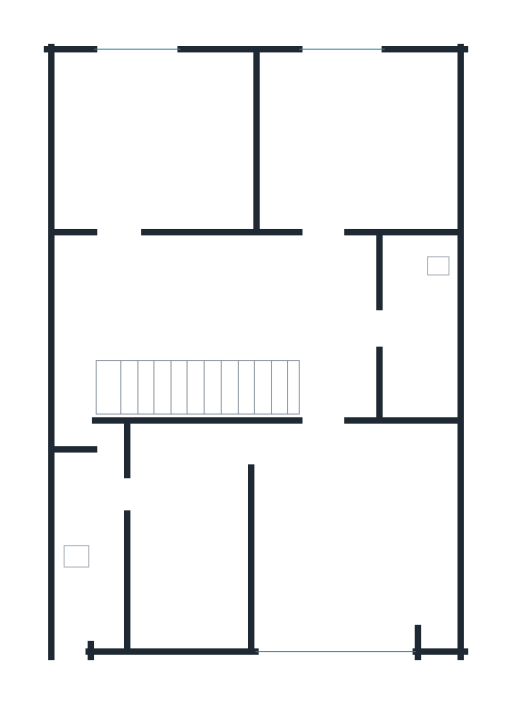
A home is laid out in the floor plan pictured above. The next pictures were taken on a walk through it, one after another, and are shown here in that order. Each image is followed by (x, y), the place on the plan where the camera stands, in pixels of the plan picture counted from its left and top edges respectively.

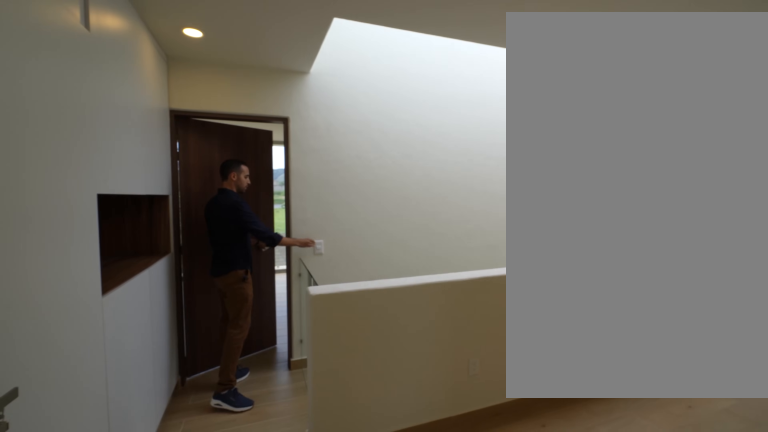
(320, 296)
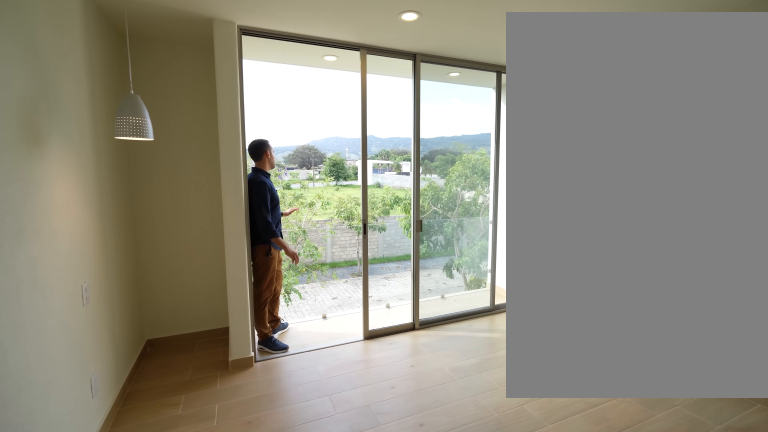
(420, 471)
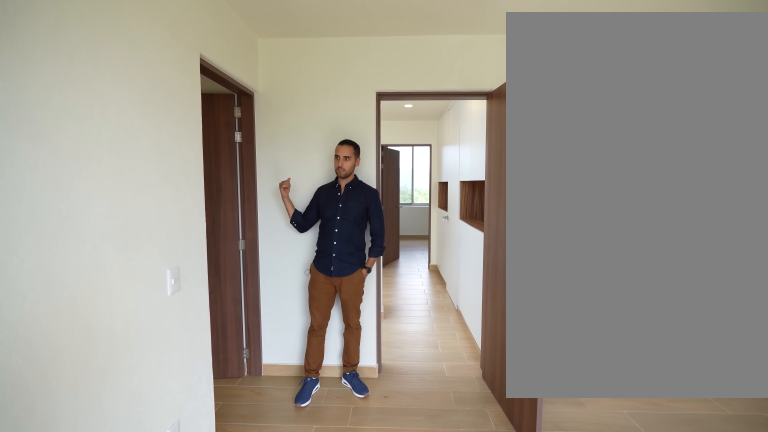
(312, 631)
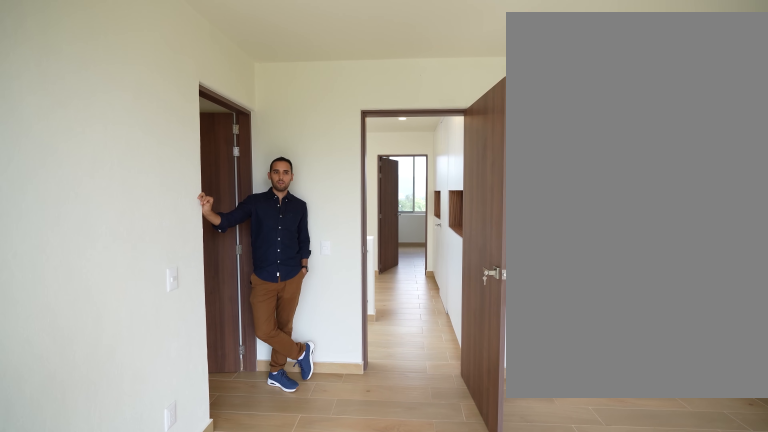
(316, 631)
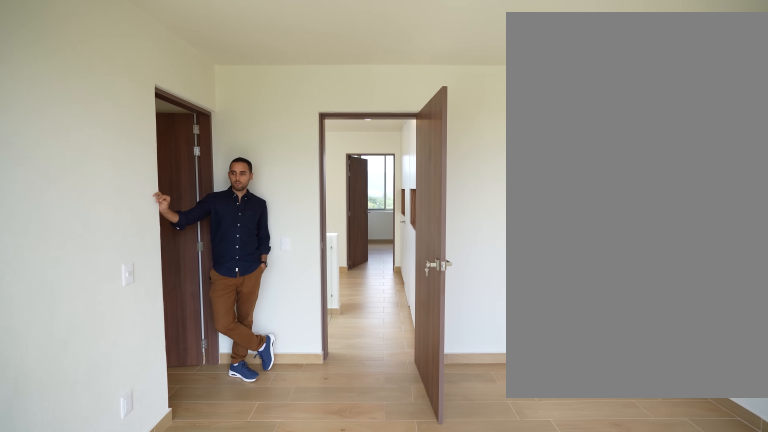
(317, 631)
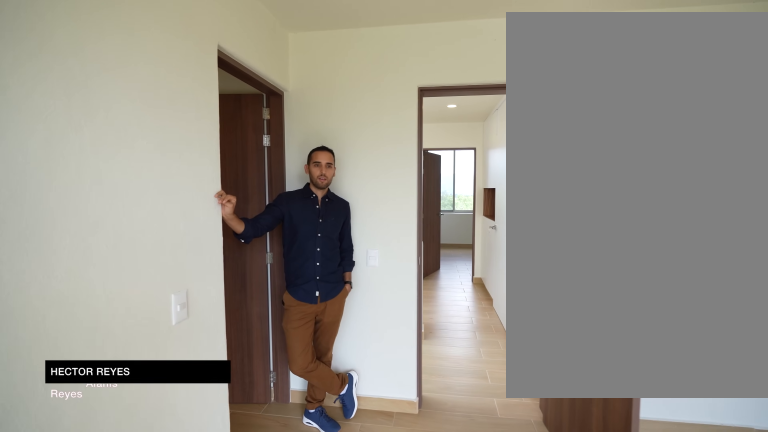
(330, 618)
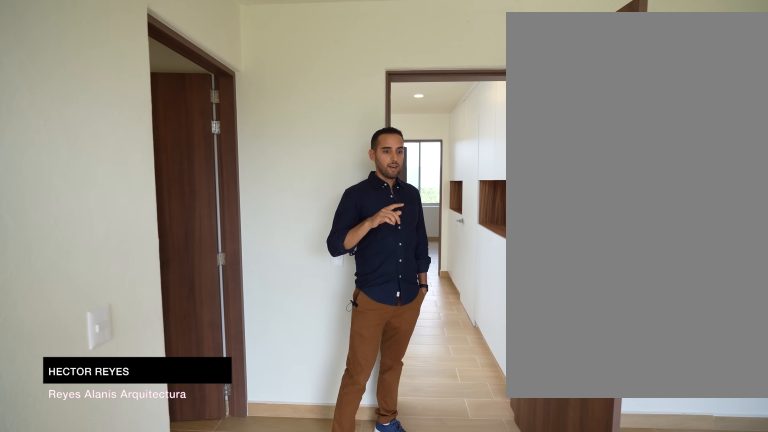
(335, 608)
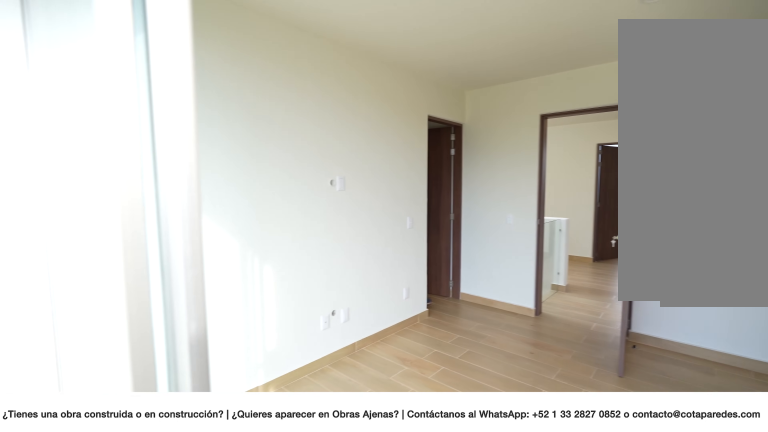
(387, 617)
